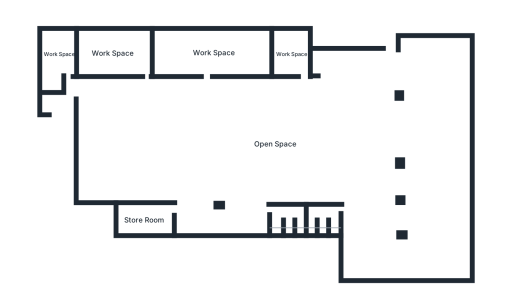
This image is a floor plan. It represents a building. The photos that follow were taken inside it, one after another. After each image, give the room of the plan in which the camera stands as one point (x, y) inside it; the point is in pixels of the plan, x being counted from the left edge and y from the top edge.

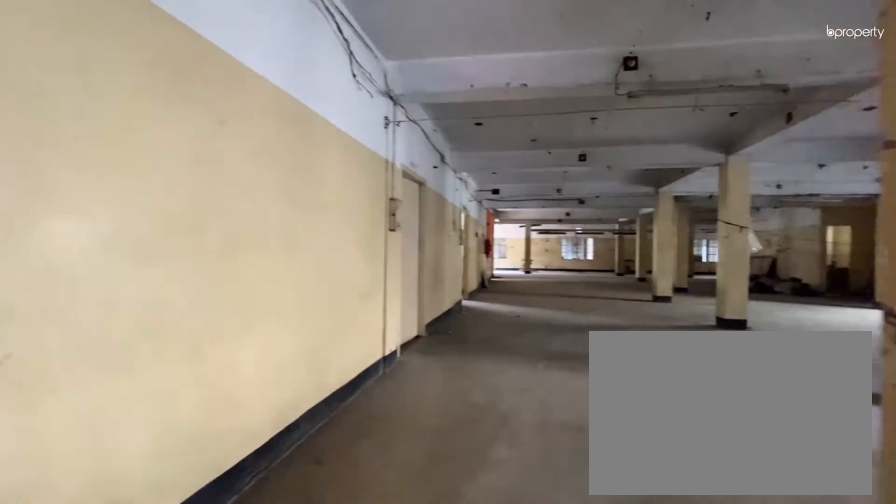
(84, 98)
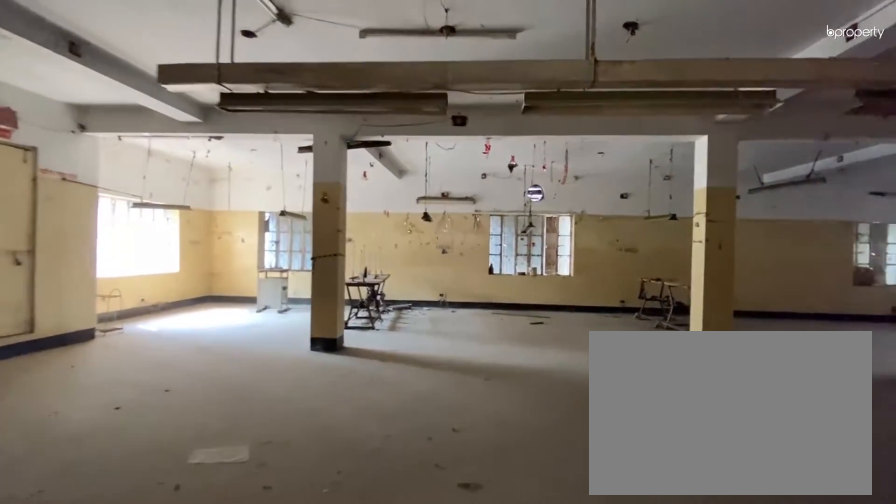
(372, 147)
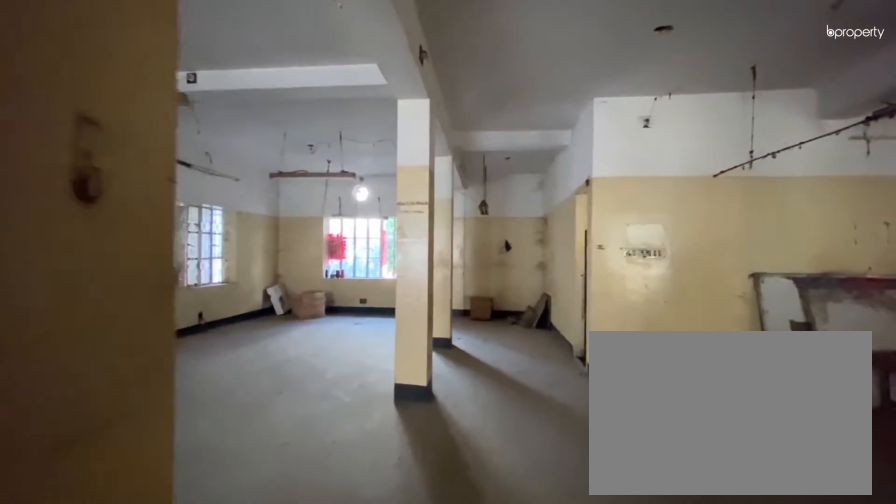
(372, 147)
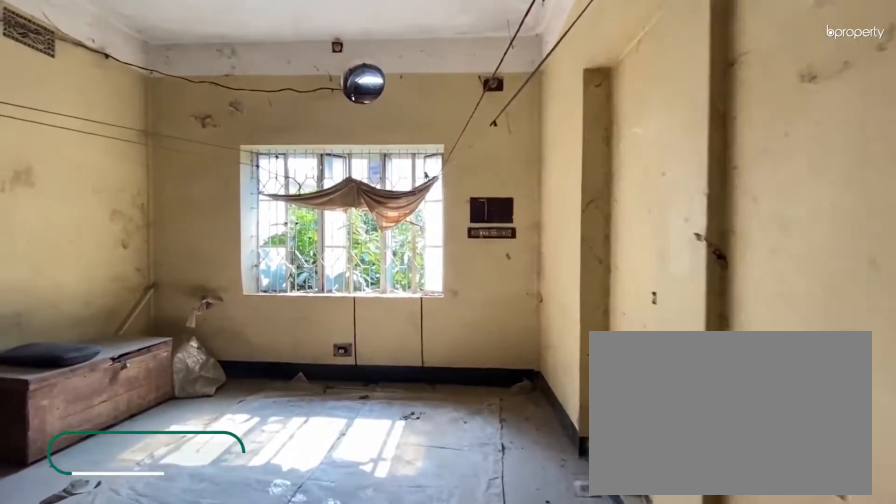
(291, 52)
